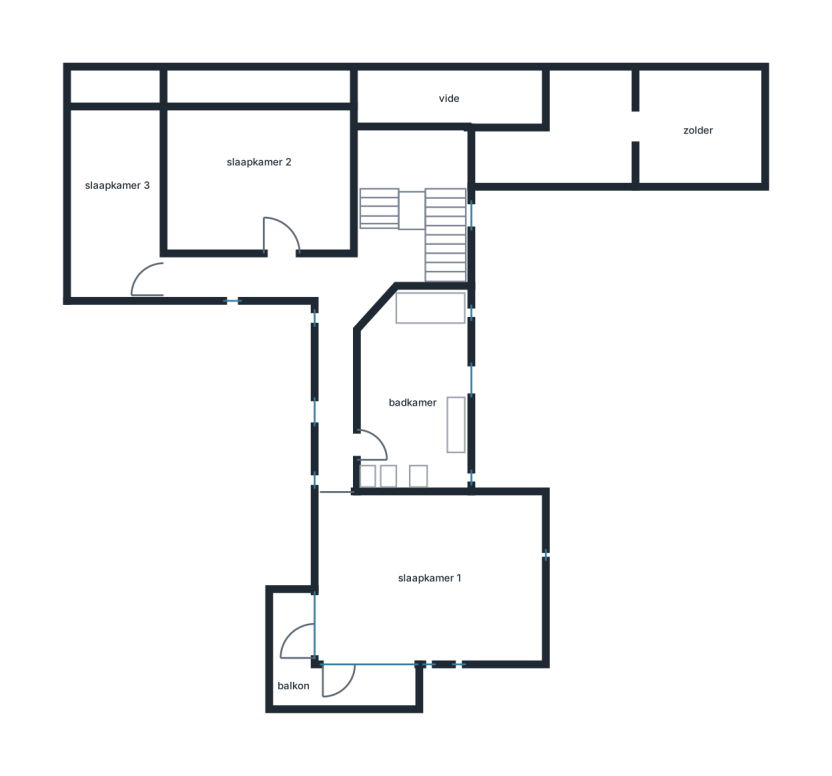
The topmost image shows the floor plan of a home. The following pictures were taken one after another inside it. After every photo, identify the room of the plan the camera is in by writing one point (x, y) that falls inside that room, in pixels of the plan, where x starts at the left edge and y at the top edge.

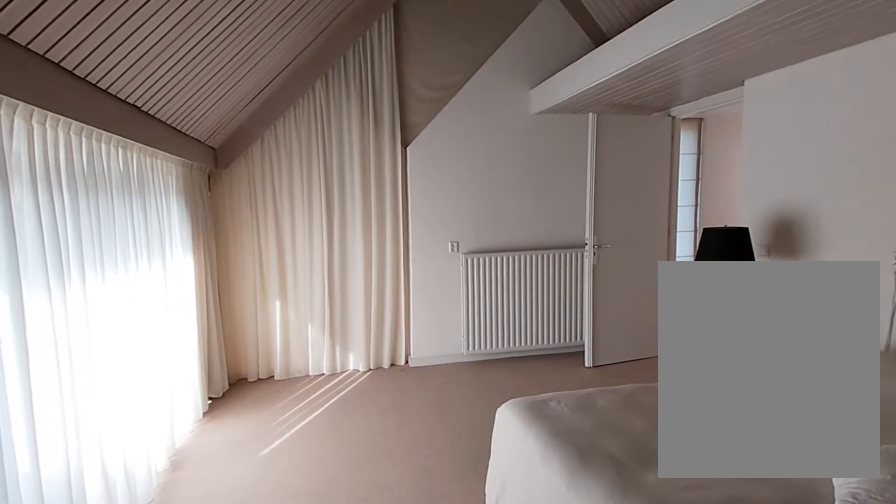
(429, 577)
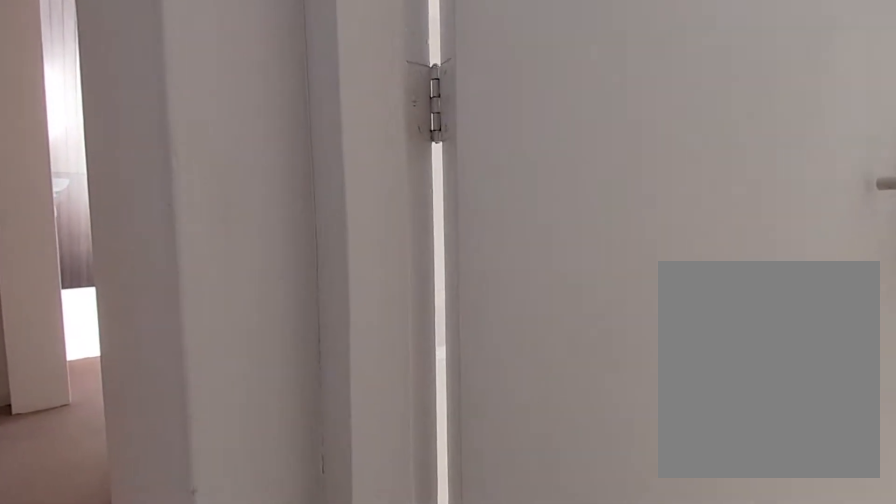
(347, 268)
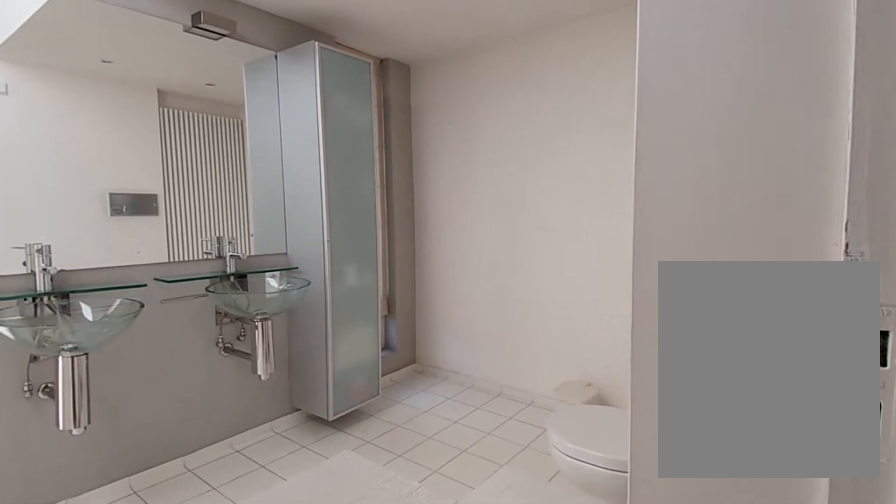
(413, 394)
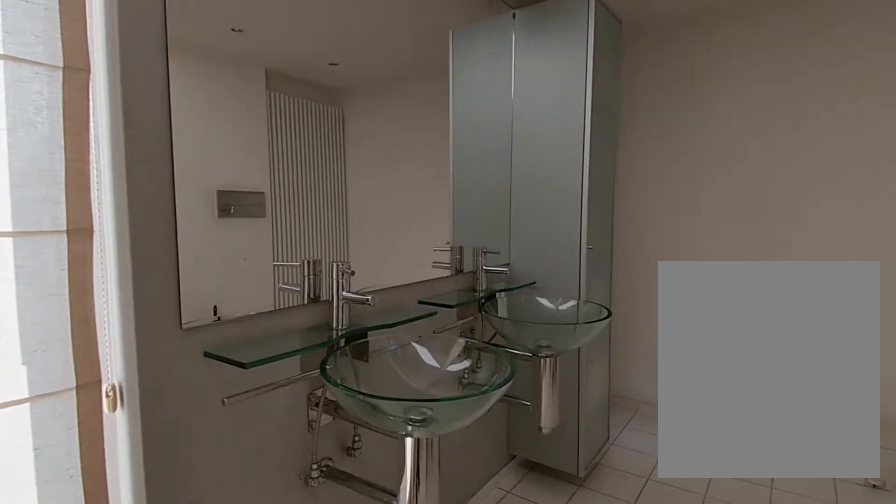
(413, 394)
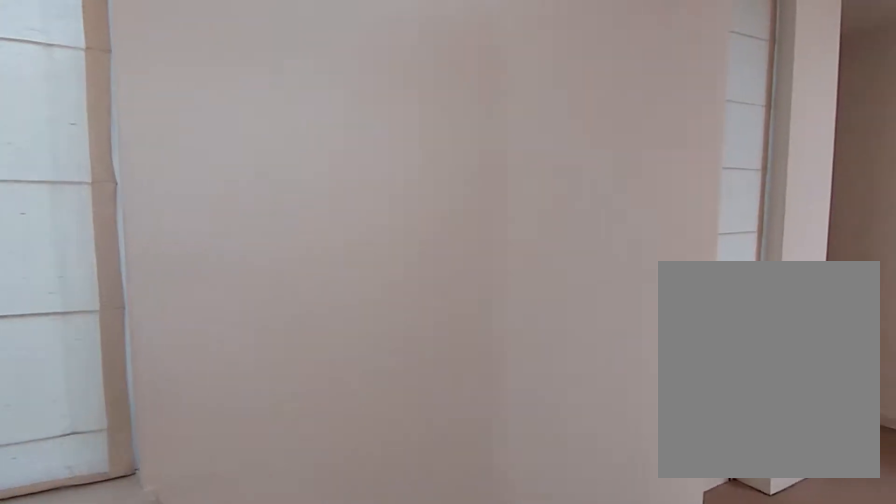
(347, 268)
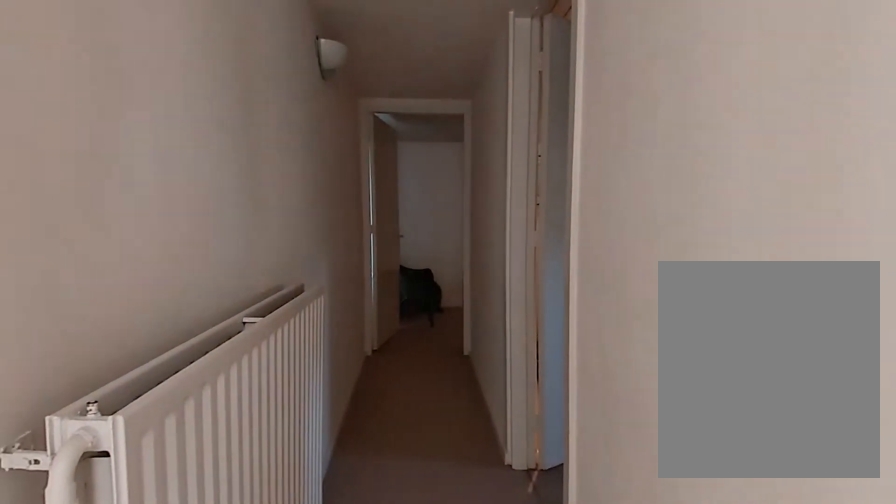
(347, 268)
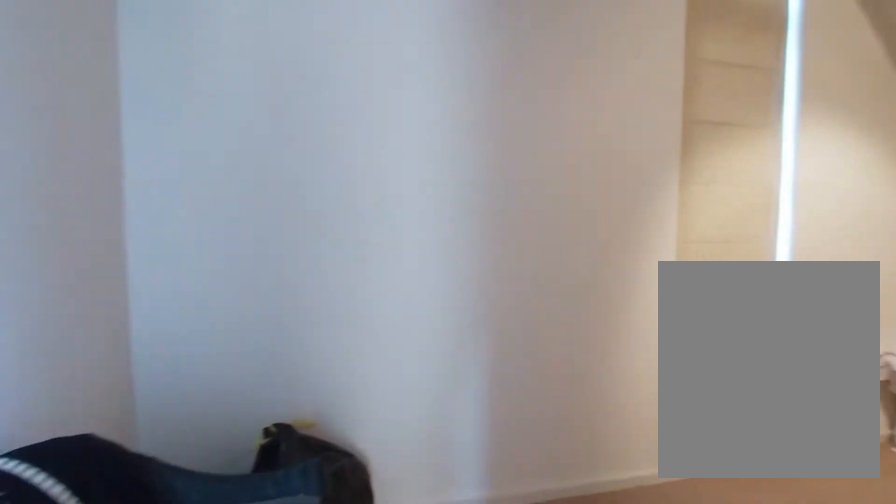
(117, 203)
